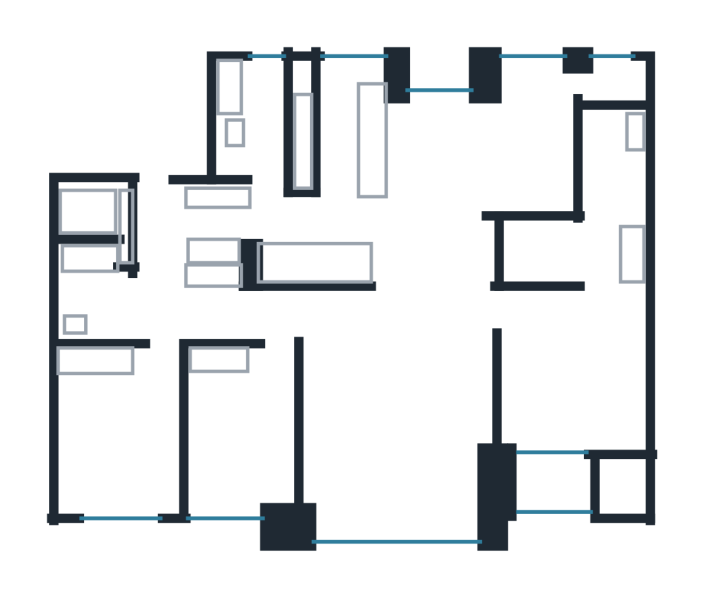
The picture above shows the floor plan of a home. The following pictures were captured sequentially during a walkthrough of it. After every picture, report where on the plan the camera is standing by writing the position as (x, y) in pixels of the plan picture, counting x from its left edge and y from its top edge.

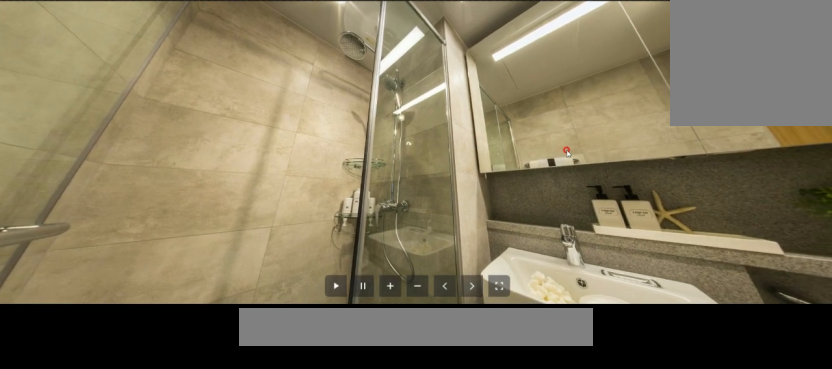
(604, 177)
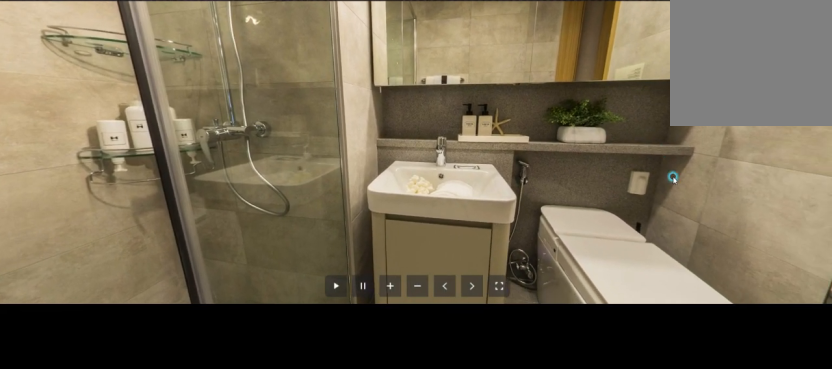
(632, 156)
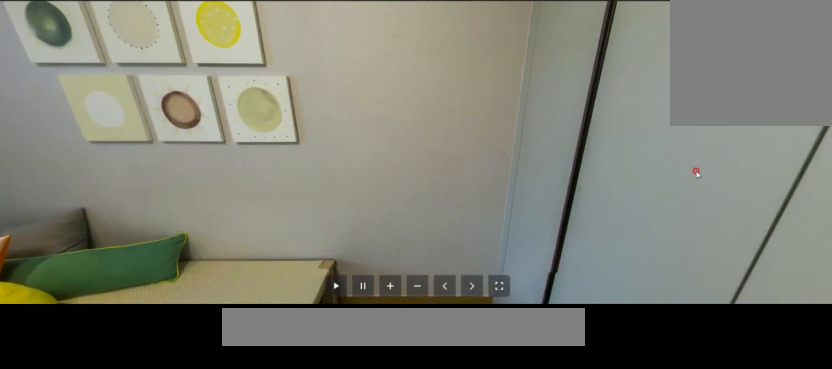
(228, 428)
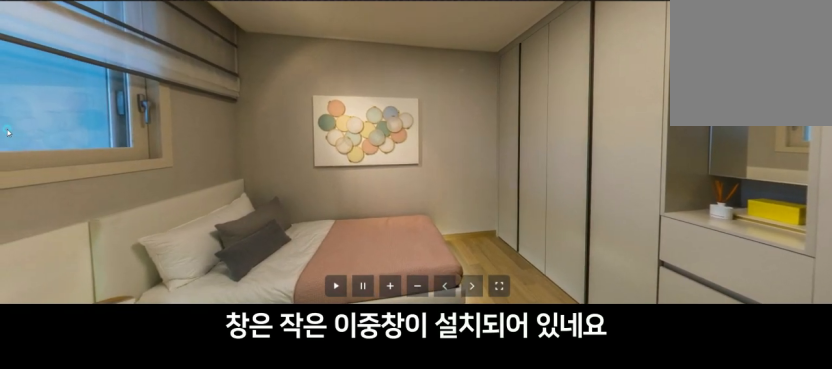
(121, 427)
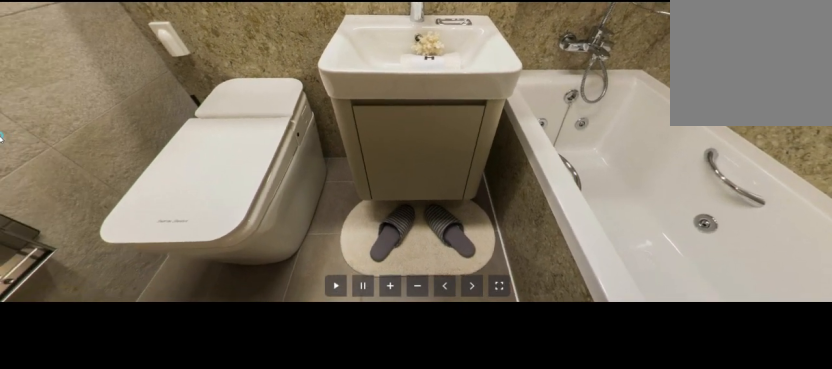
(72, 286)
